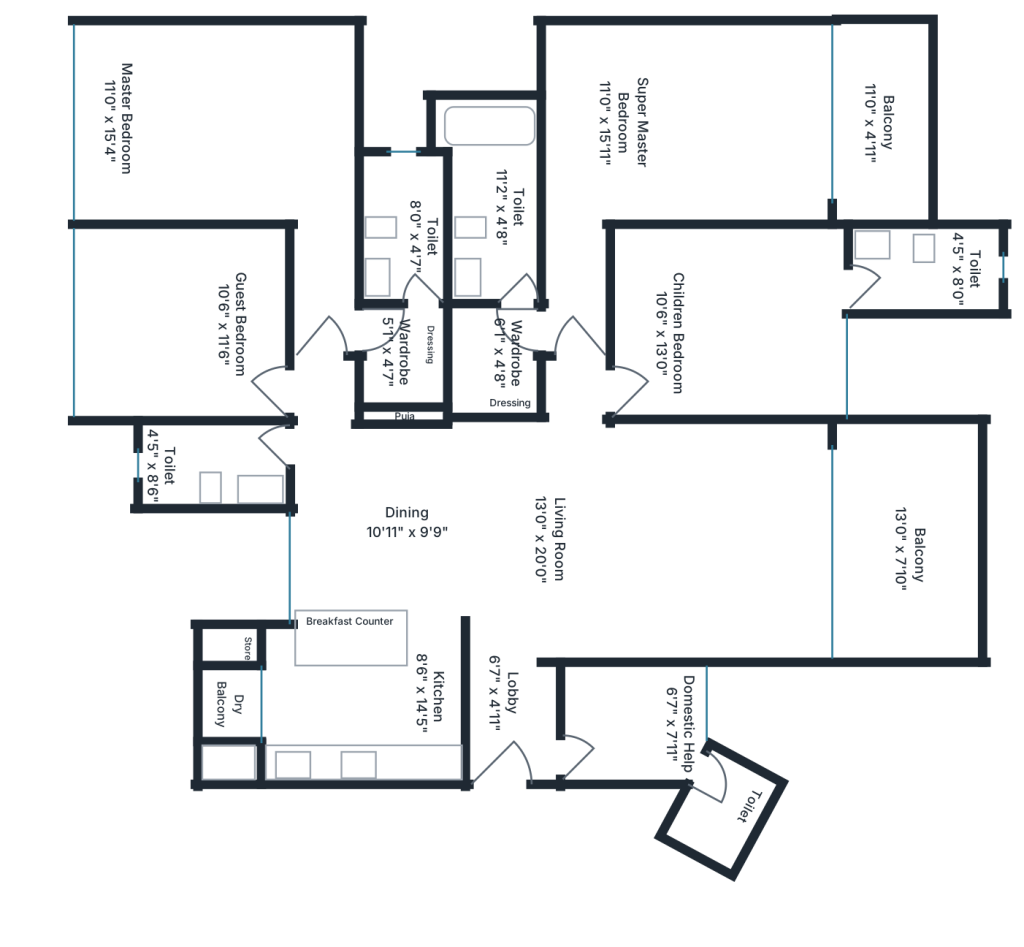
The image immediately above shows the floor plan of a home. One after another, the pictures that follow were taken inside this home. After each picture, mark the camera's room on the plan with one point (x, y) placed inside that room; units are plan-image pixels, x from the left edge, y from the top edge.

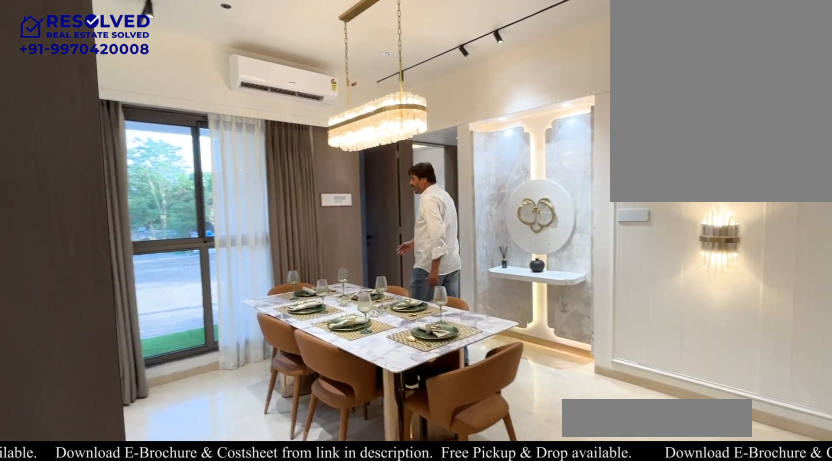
(443, 520)
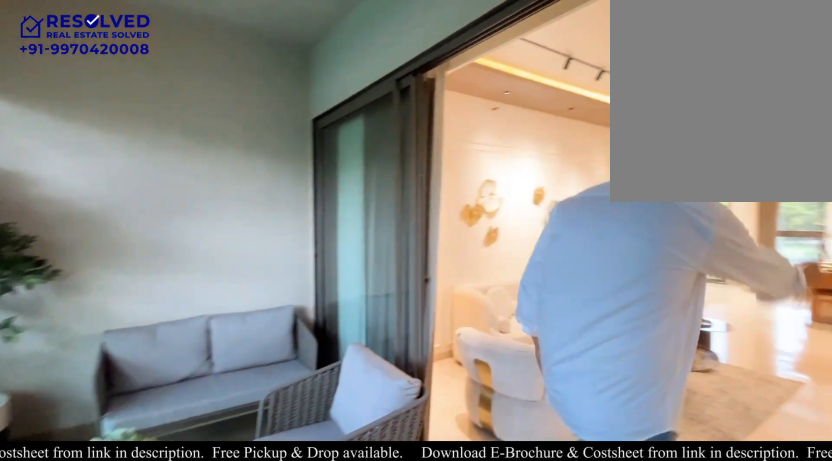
(907, 541)
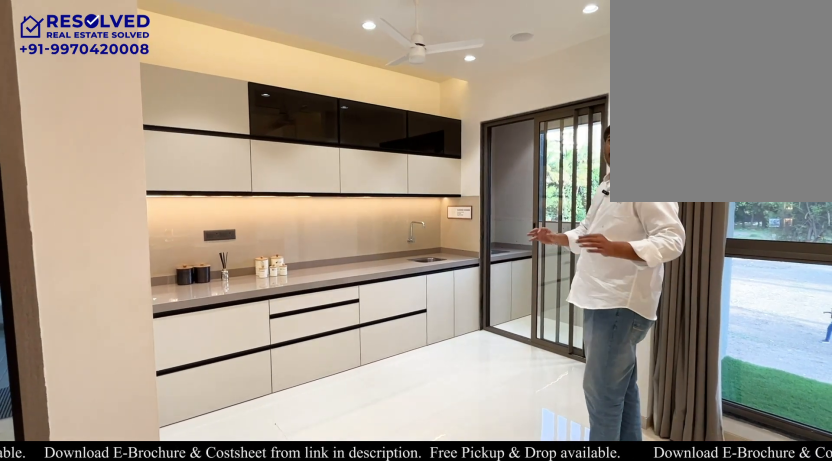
(364, 705)
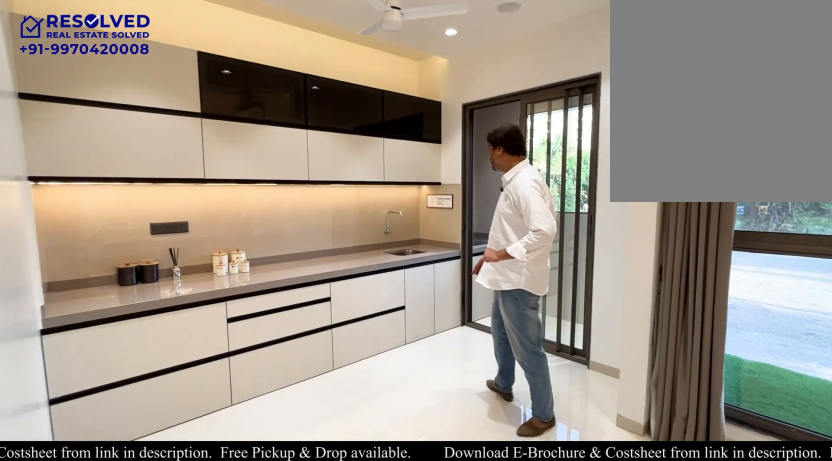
(364, 704)
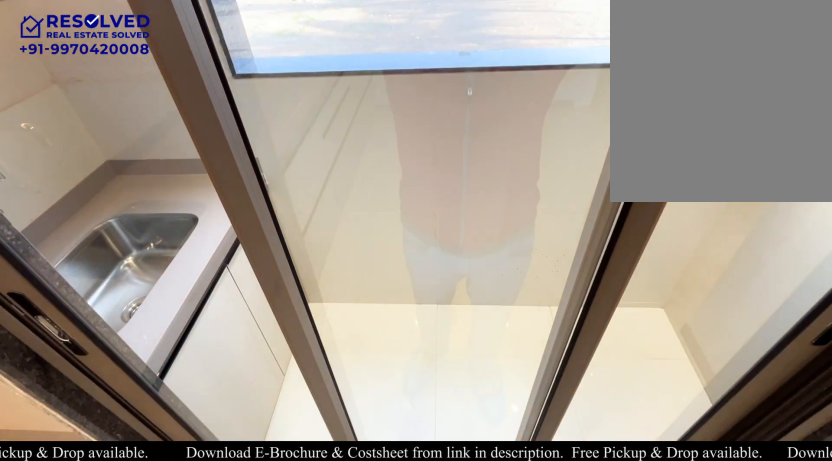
(231, 708)
